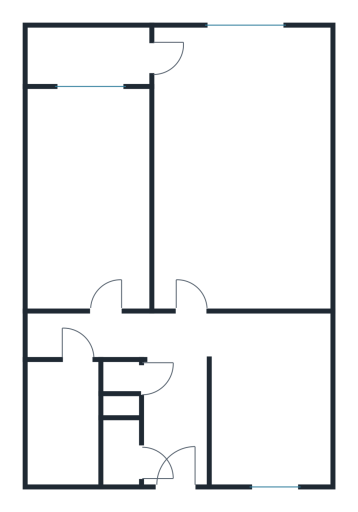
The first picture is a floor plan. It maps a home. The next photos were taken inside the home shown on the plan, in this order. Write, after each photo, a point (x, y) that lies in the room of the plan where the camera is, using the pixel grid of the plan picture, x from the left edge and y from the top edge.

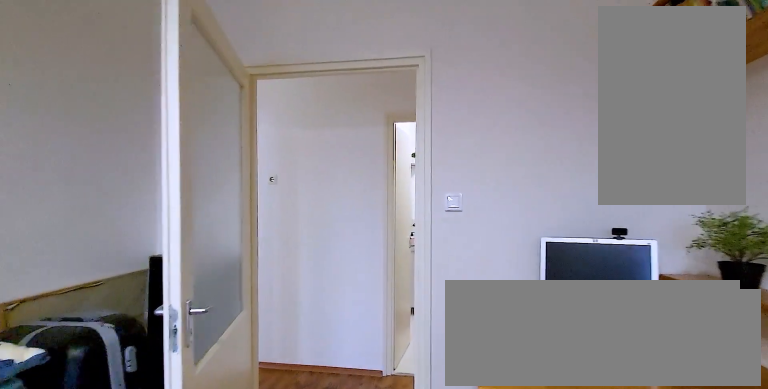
(89, 209)
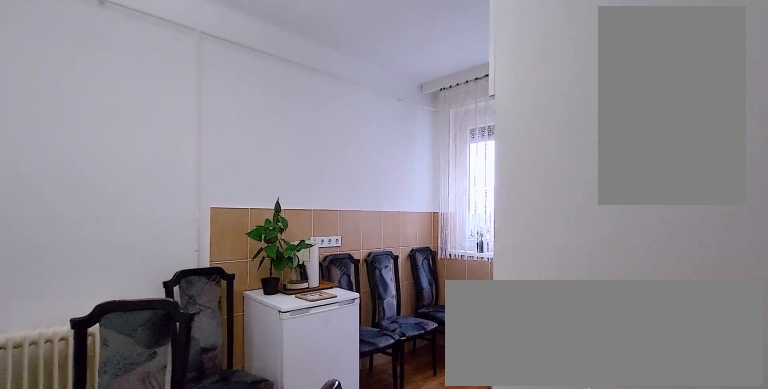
(278, 406)
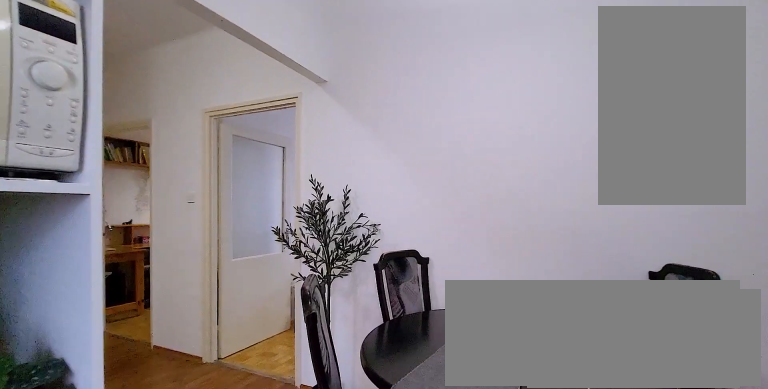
(277, 406)
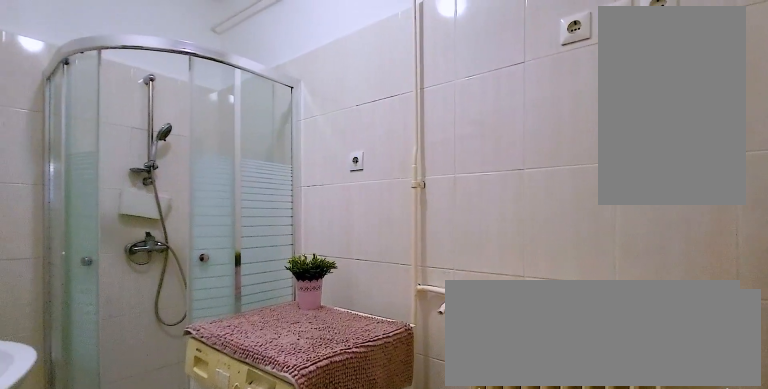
(63, 424)
